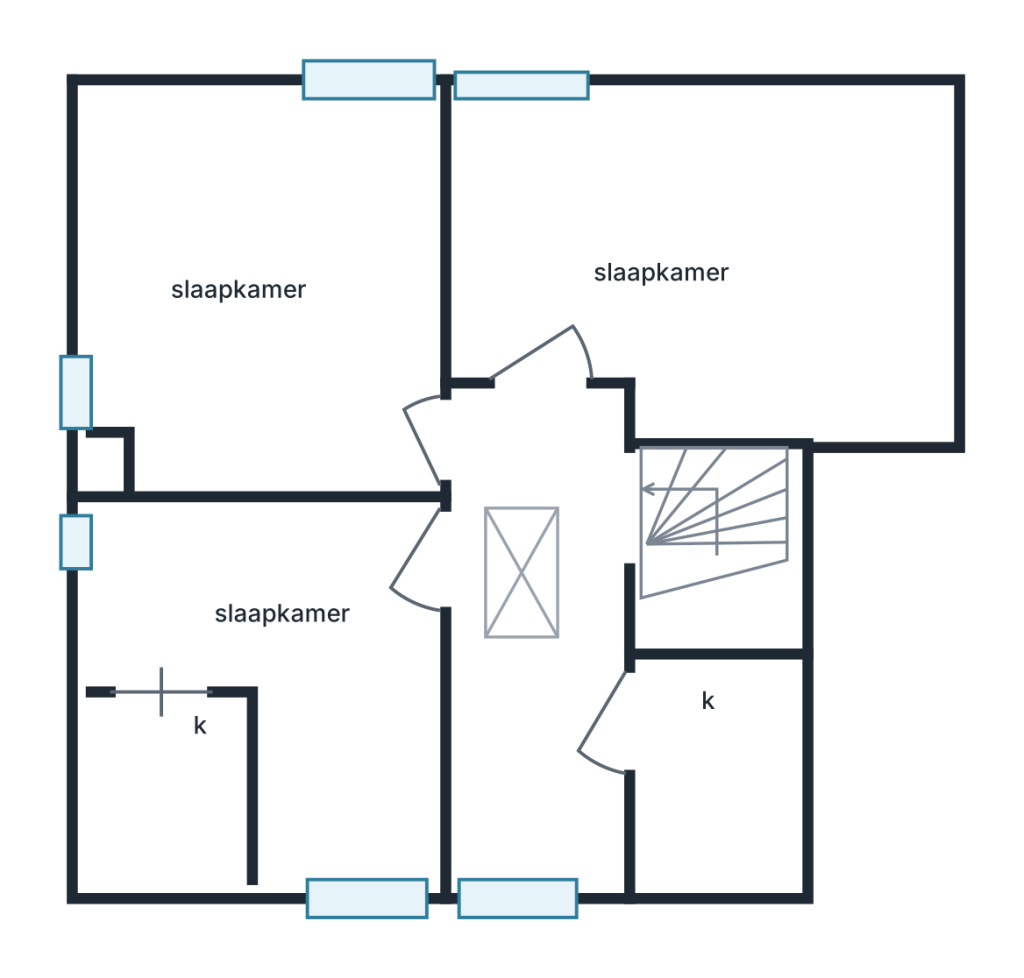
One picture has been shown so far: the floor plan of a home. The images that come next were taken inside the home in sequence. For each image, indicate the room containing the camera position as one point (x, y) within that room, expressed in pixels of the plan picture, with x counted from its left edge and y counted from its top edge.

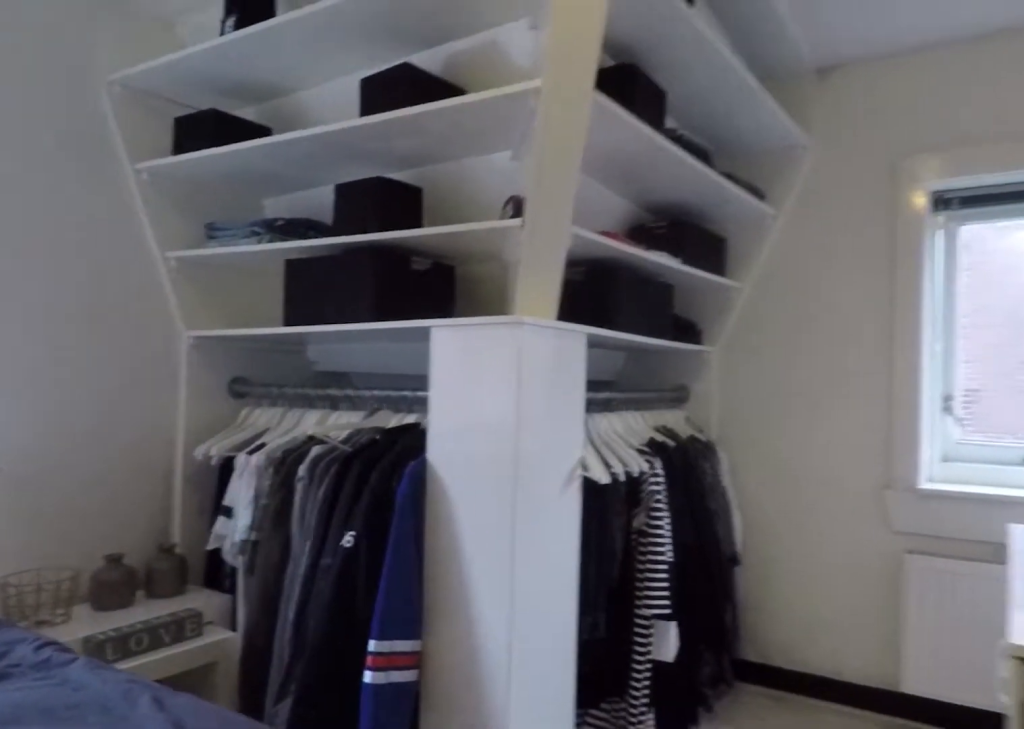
(295, 663)
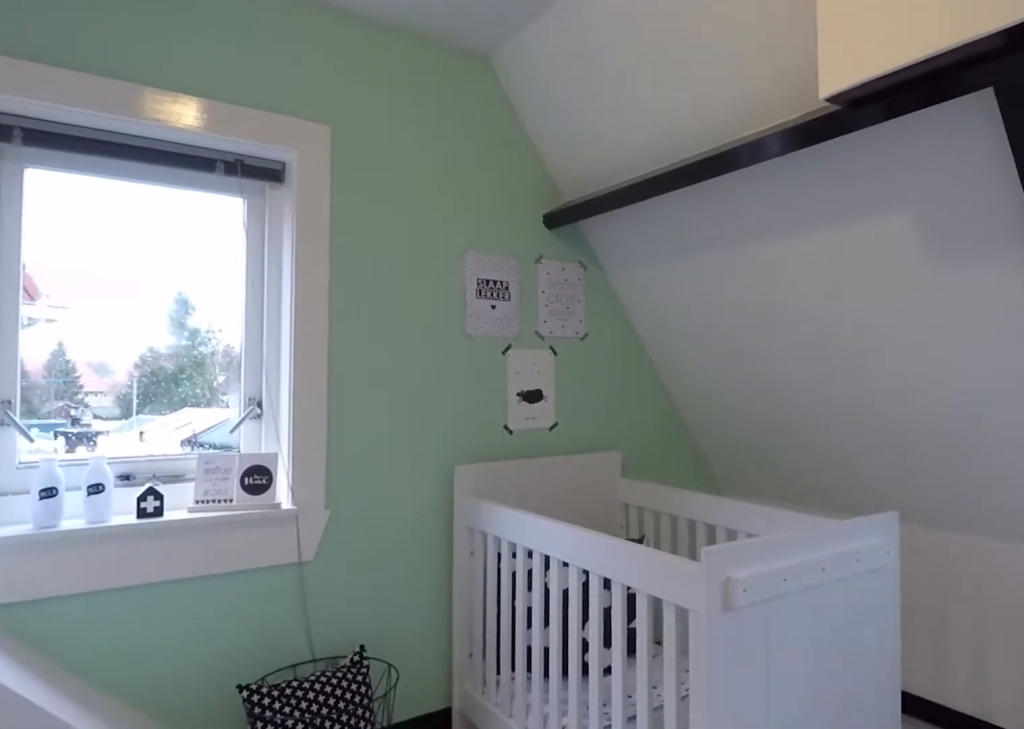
(267, 293)
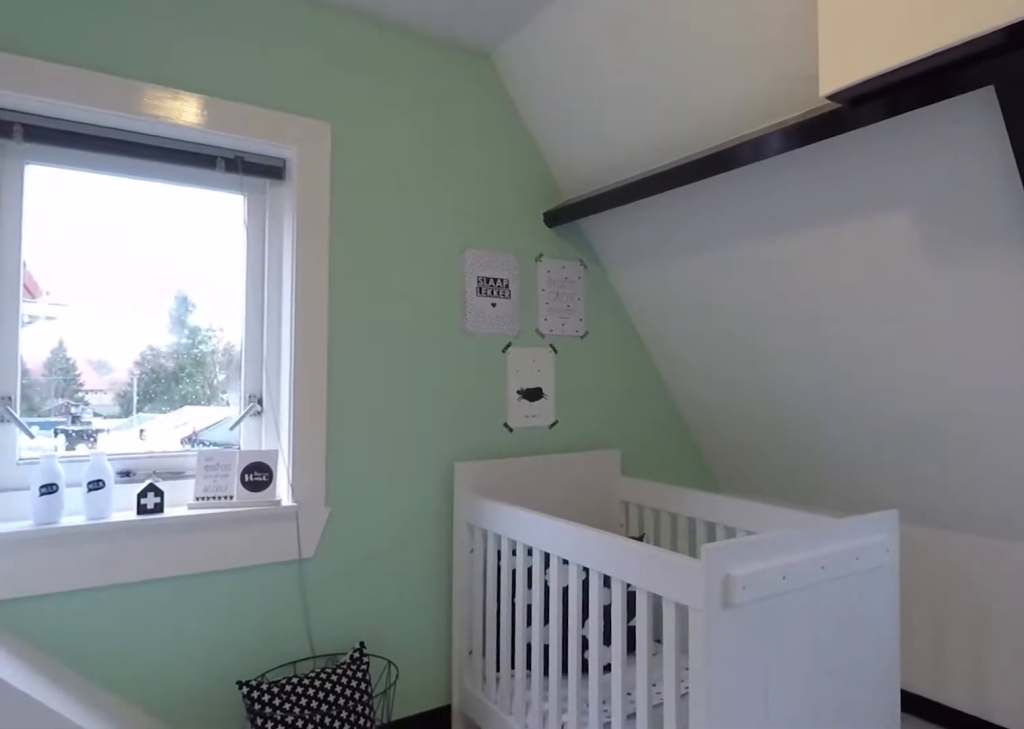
(267, 293)
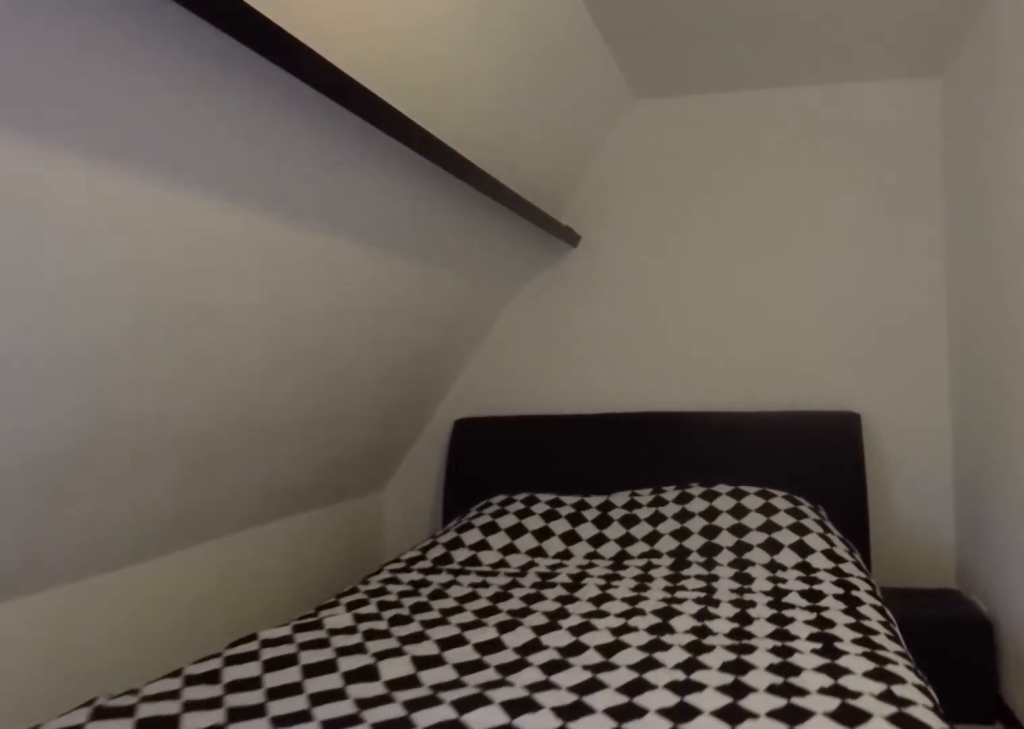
(471, 257)
